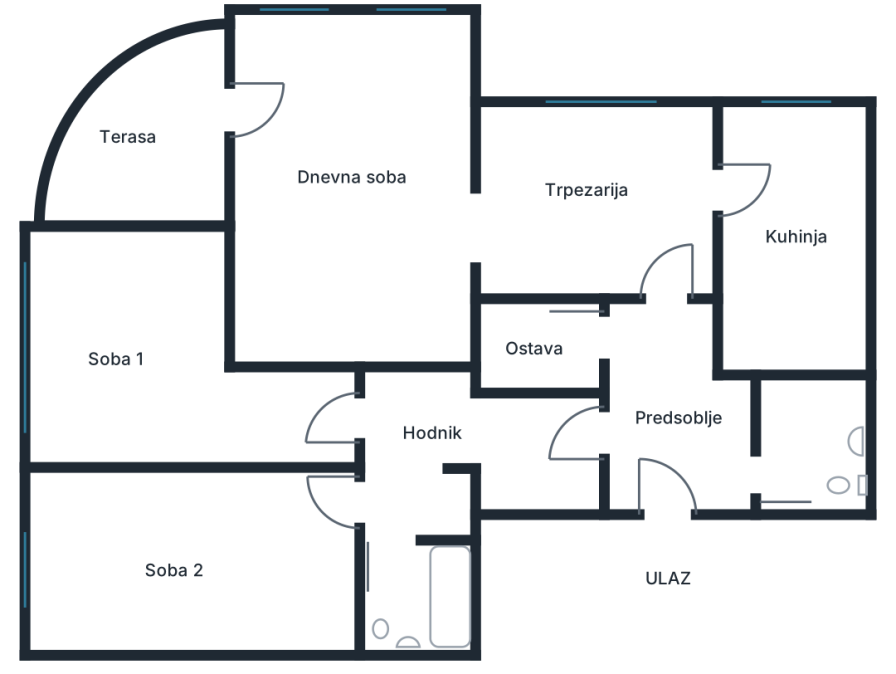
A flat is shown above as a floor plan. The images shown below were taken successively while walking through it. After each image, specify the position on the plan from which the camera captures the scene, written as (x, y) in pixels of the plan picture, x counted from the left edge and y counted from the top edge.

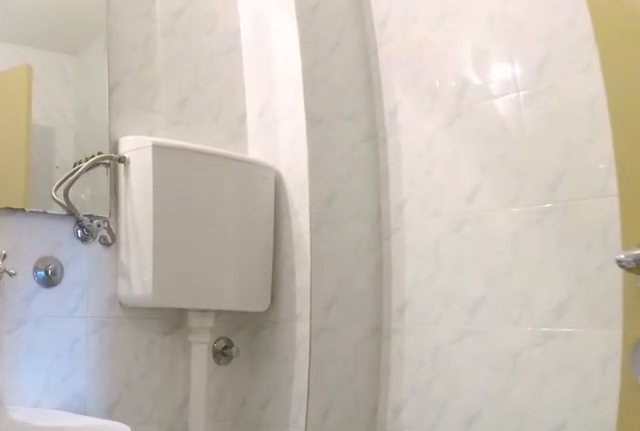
(776, 433)
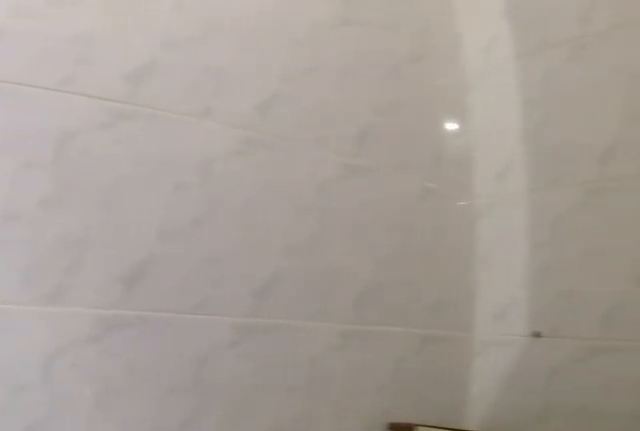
(812, 410)
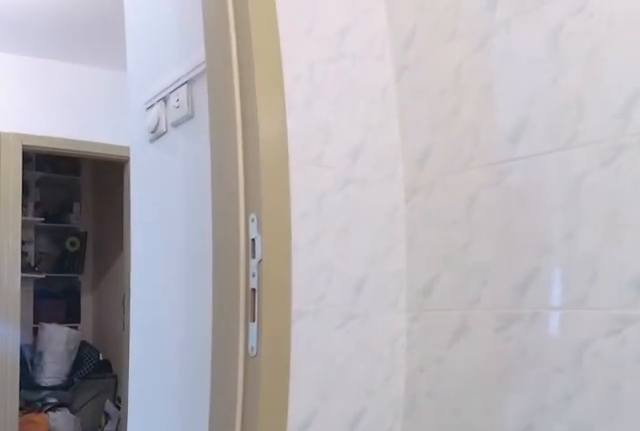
(829, 436)
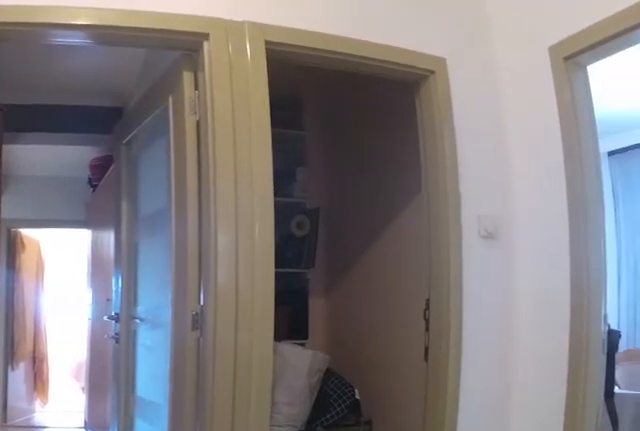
(713, 436)
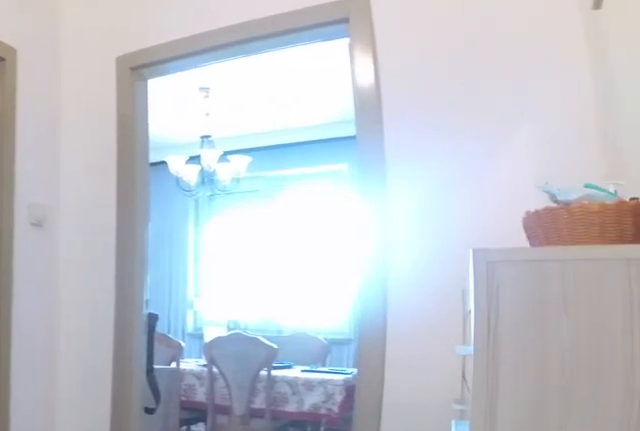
(687, 455)
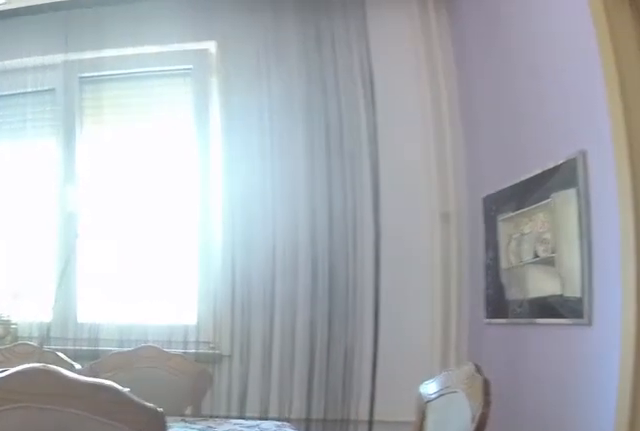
(677, 299)
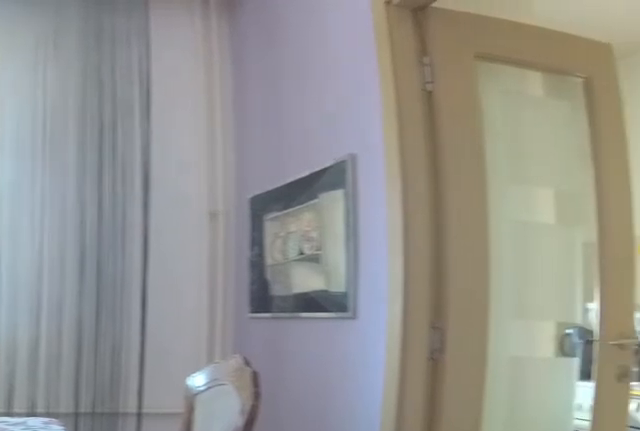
(672, 301)
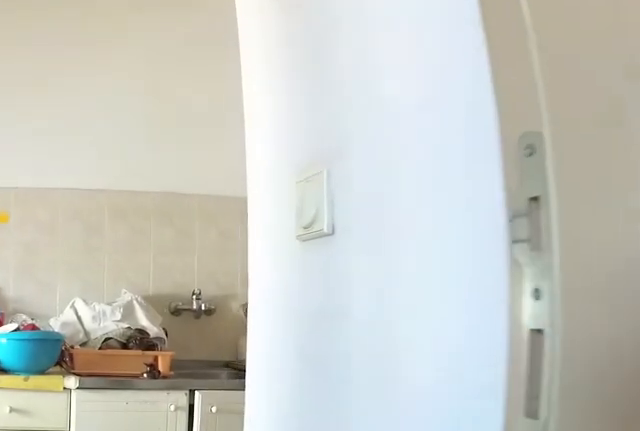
(674, 214)
